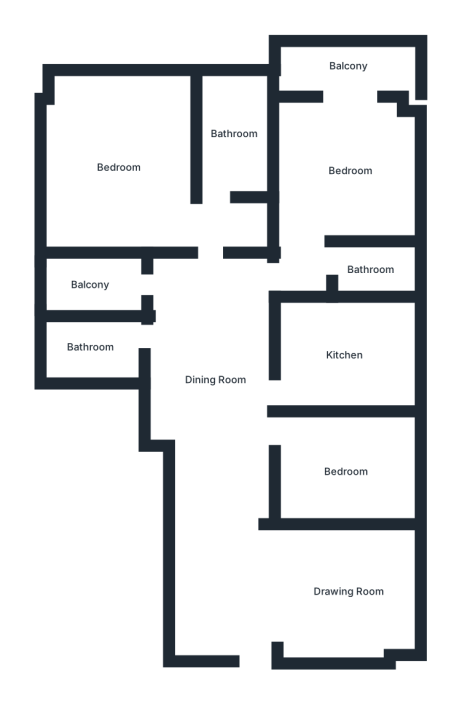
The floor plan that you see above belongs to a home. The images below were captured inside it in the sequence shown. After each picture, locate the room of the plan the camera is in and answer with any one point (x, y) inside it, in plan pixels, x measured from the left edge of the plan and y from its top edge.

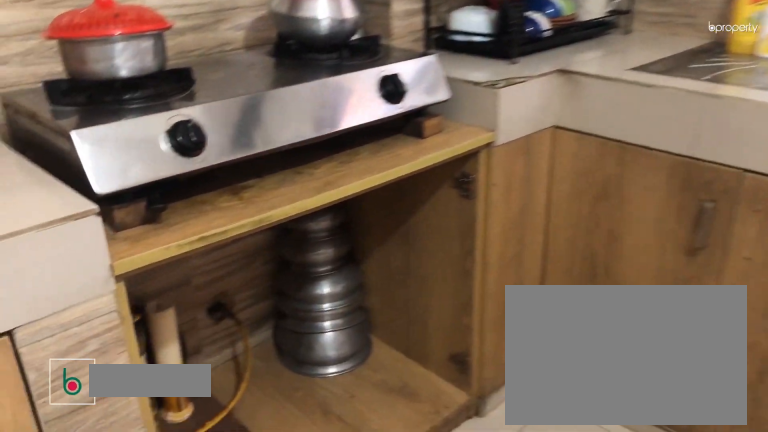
(342, 353)
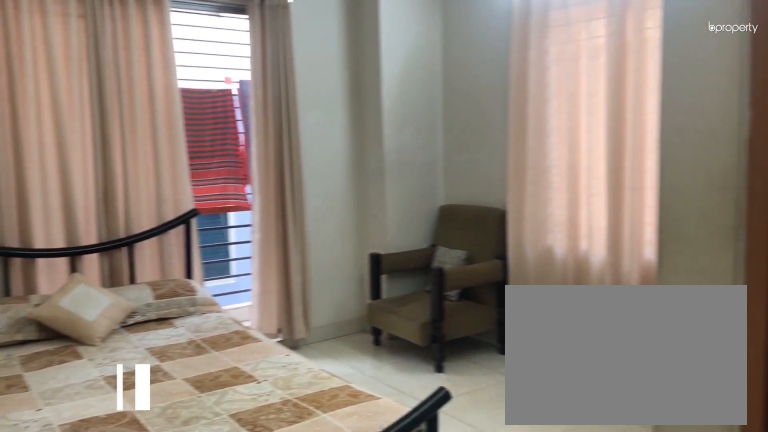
(347, 174)
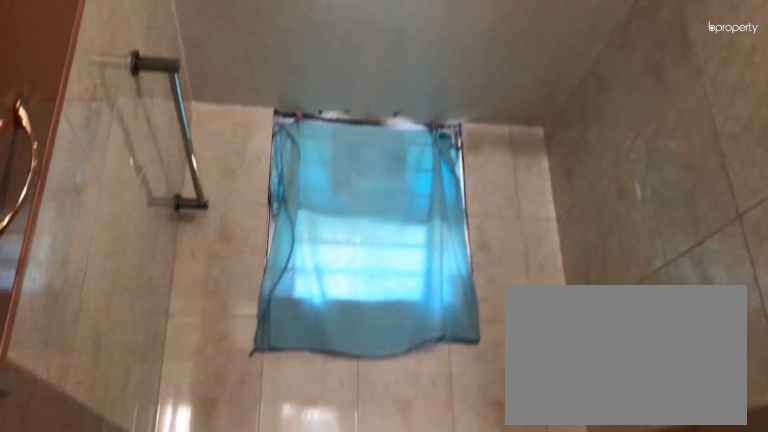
(372, 271)
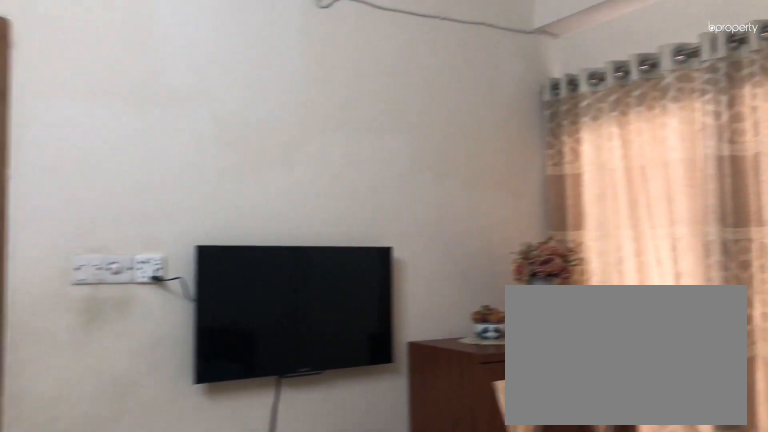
(115, 169)
